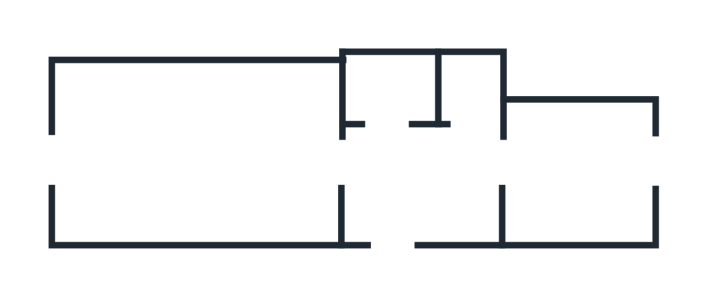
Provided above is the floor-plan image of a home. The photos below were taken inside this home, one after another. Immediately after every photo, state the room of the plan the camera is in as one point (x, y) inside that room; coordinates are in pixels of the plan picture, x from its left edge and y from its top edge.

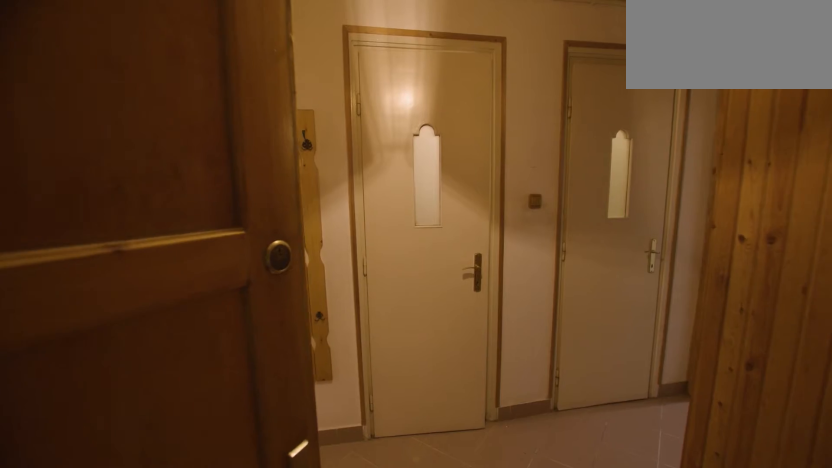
(392, 190)
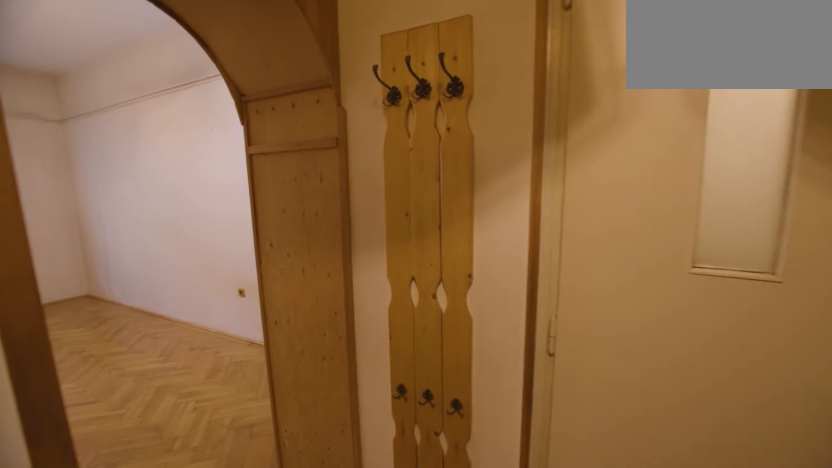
(393, 190)
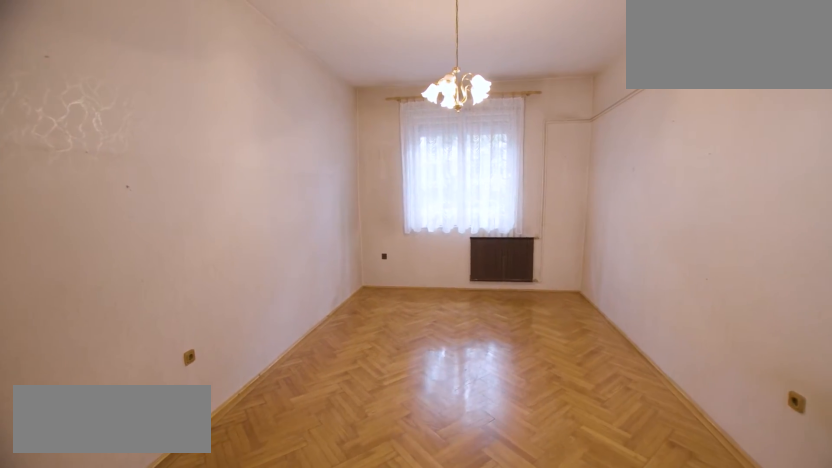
(202, 158)
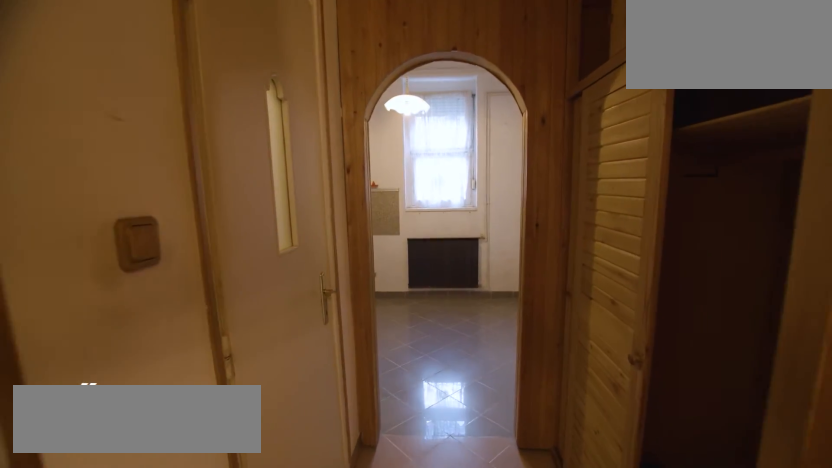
(426, 183)
